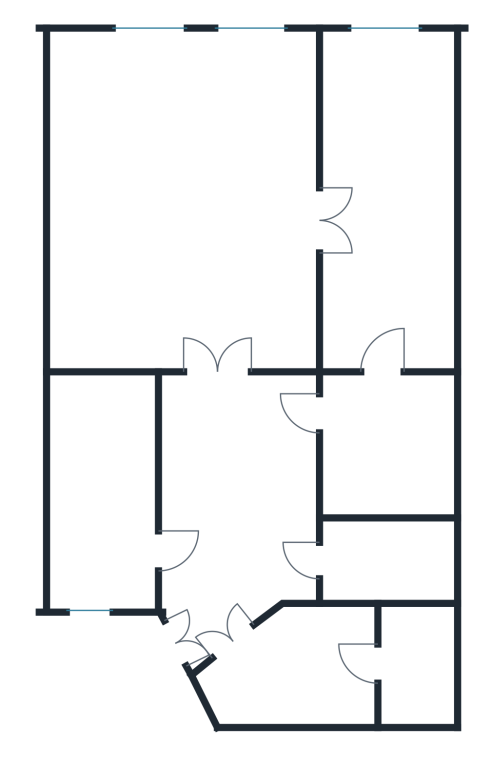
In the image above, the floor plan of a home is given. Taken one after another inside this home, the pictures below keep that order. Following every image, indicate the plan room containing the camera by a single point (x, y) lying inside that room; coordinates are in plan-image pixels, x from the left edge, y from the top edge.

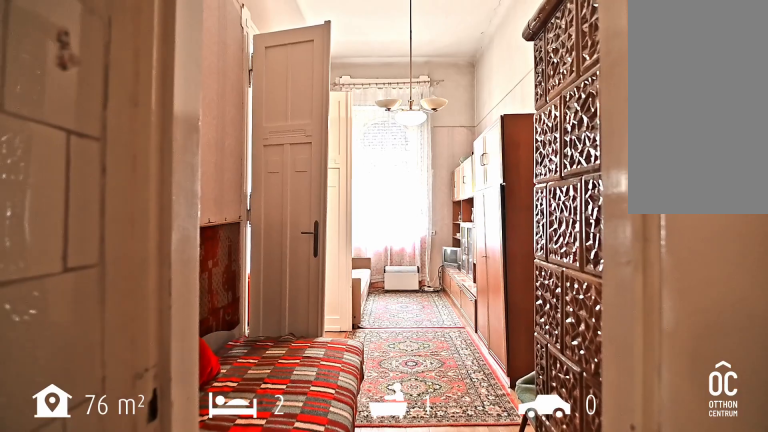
(384, 444)
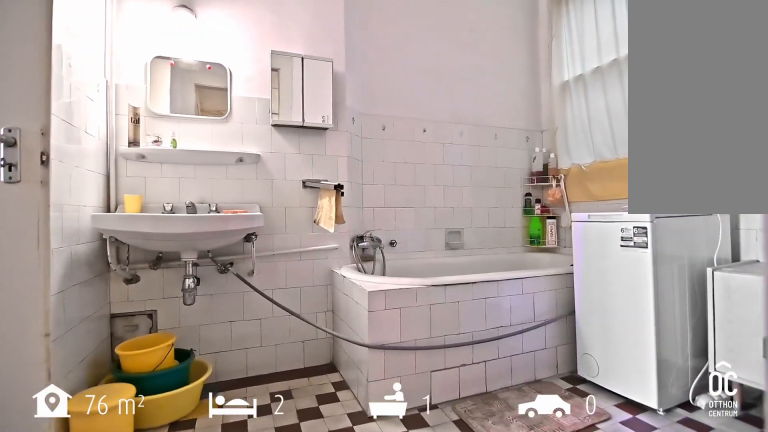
(384, 444)
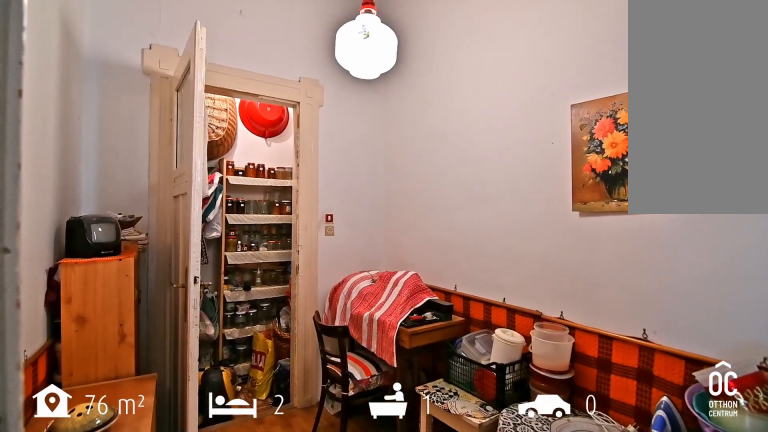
(295, 664)
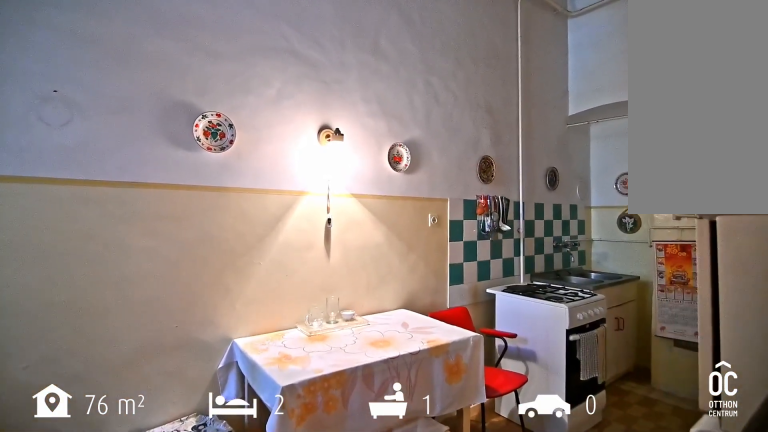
(102, 497)
